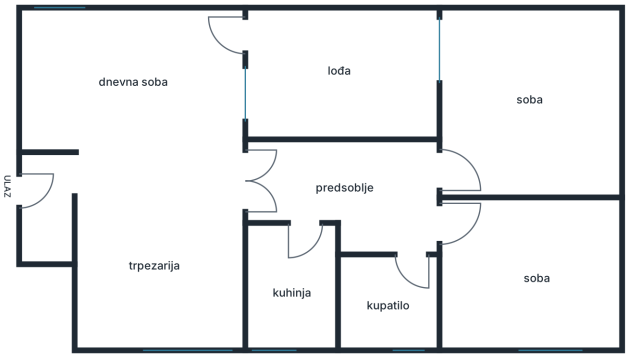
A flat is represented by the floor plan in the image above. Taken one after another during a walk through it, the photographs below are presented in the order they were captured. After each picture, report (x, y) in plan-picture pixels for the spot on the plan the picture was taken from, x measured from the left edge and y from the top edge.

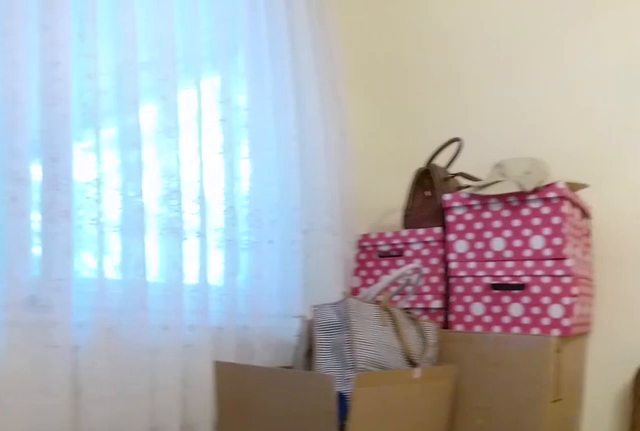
(558, 173)
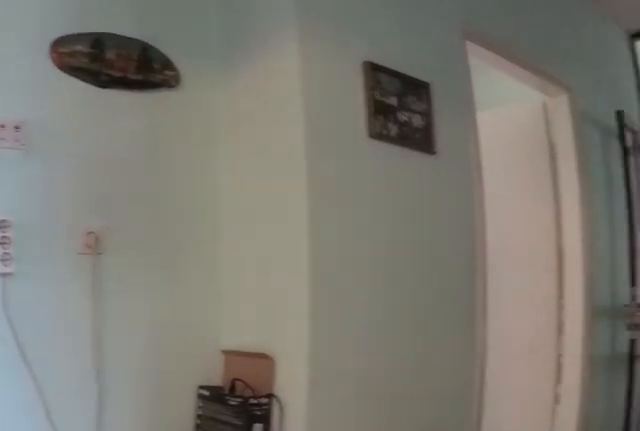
(399, 179)
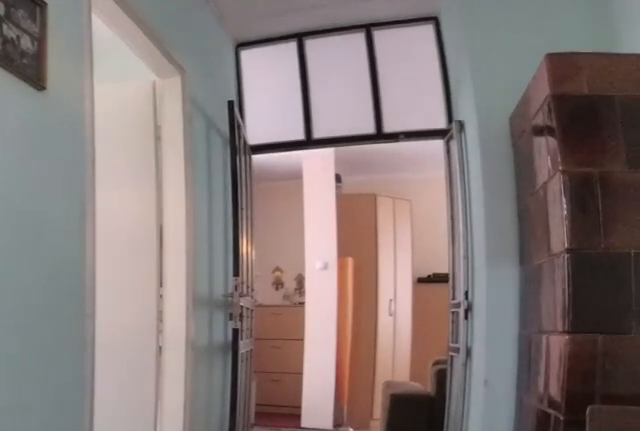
(381, 189)
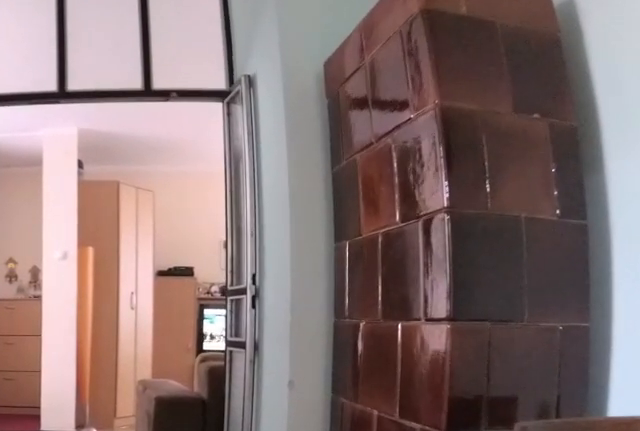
(347, 185)
